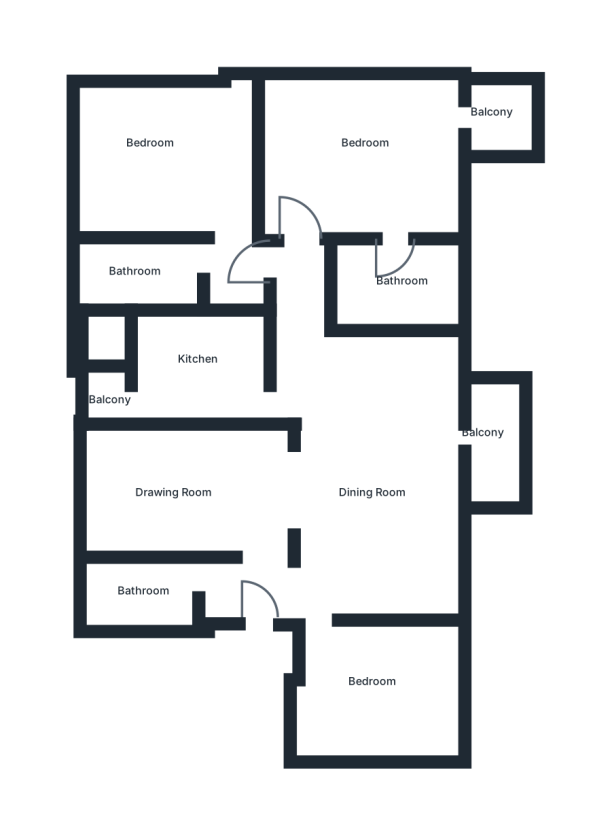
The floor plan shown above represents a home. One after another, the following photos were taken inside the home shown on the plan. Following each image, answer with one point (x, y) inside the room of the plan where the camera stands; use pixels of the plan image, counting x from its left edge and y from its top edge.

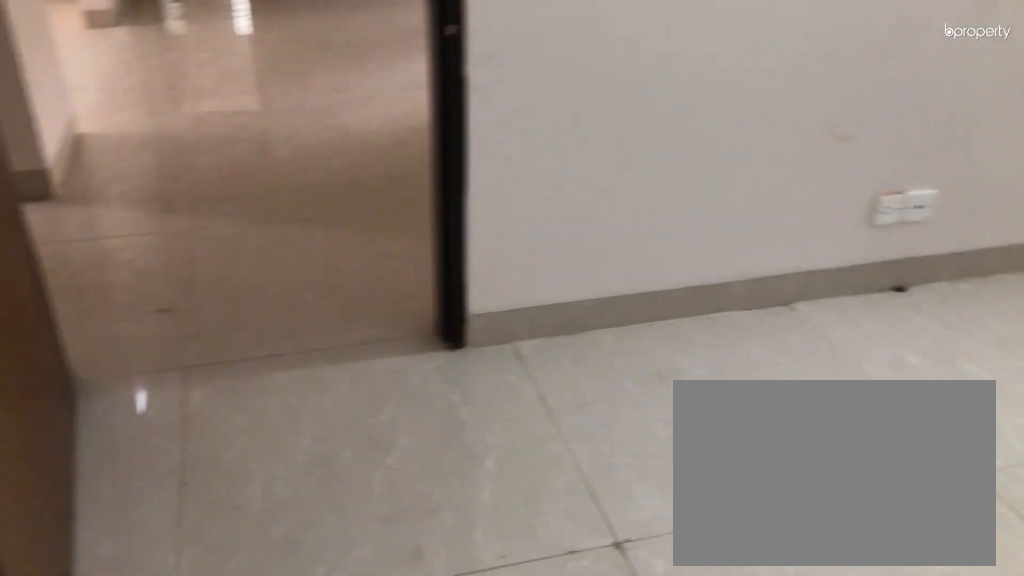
(355, 696)
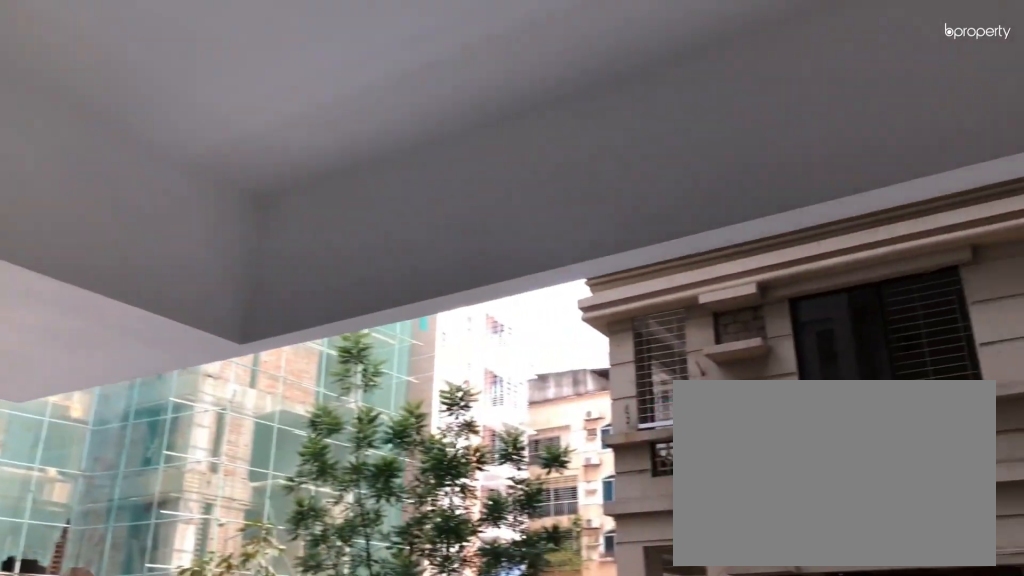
(494, 430)
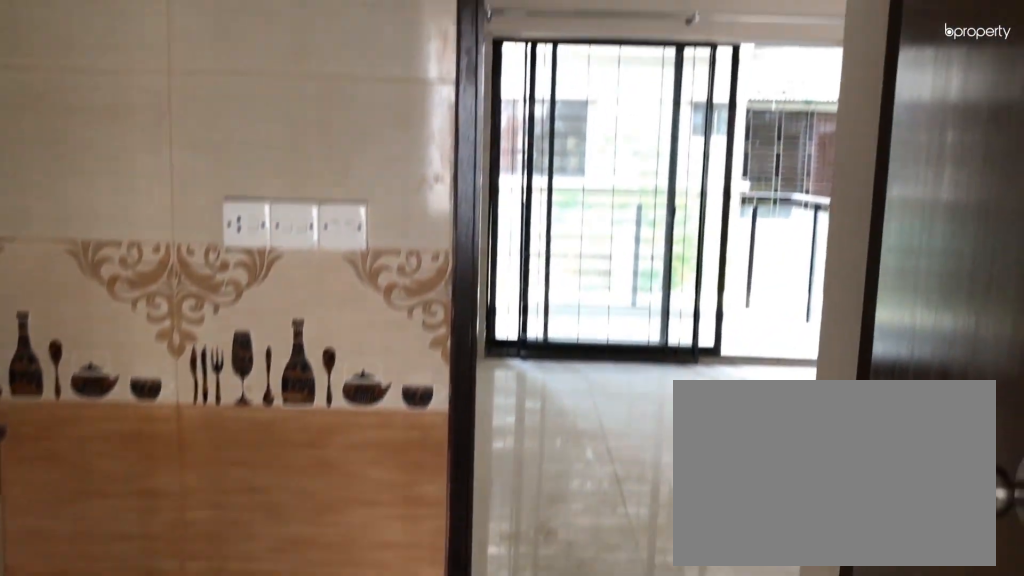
(217, 381)
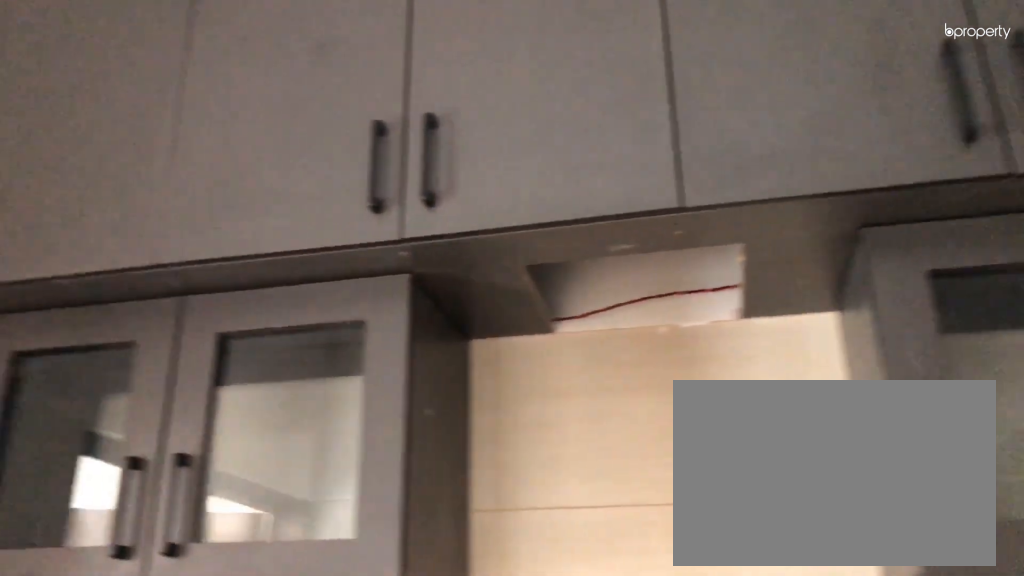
(217, 381)
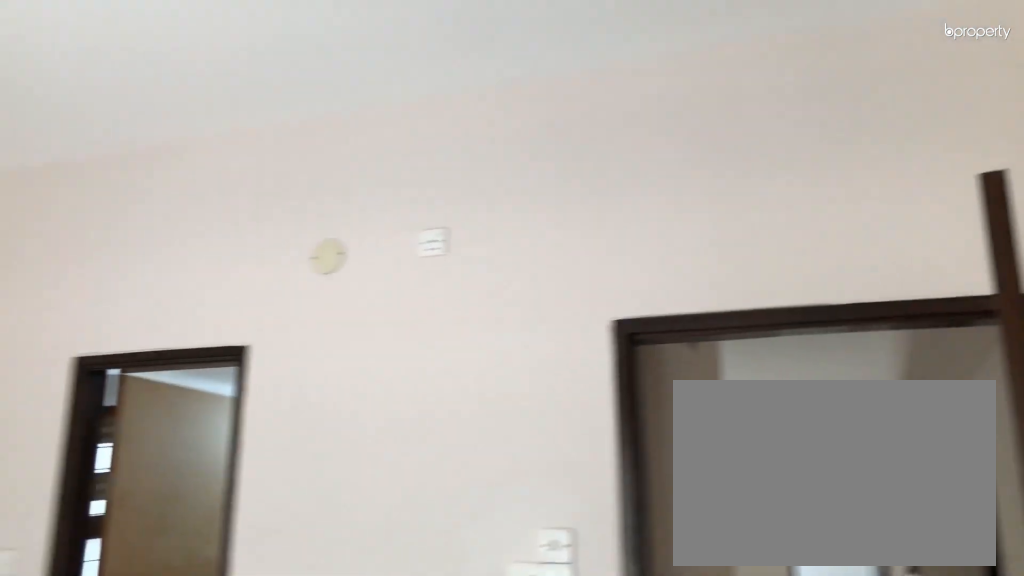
(375, 145)
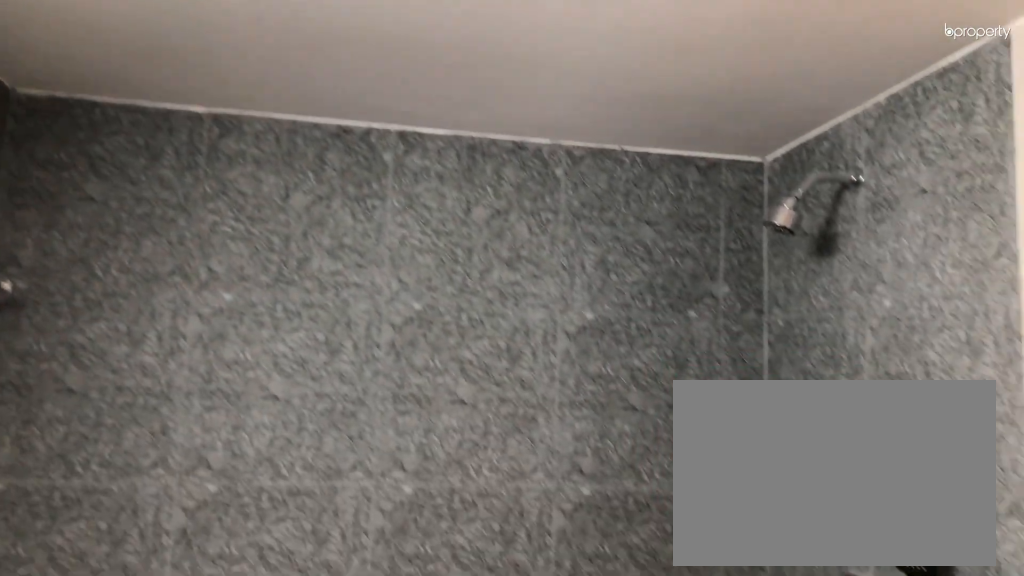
(395, 282)
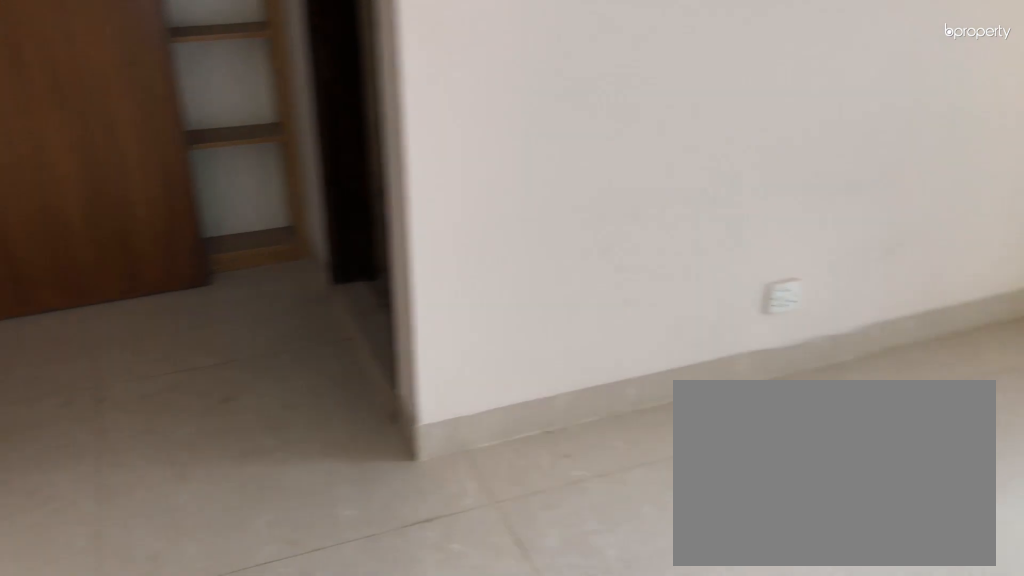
(186, 168)
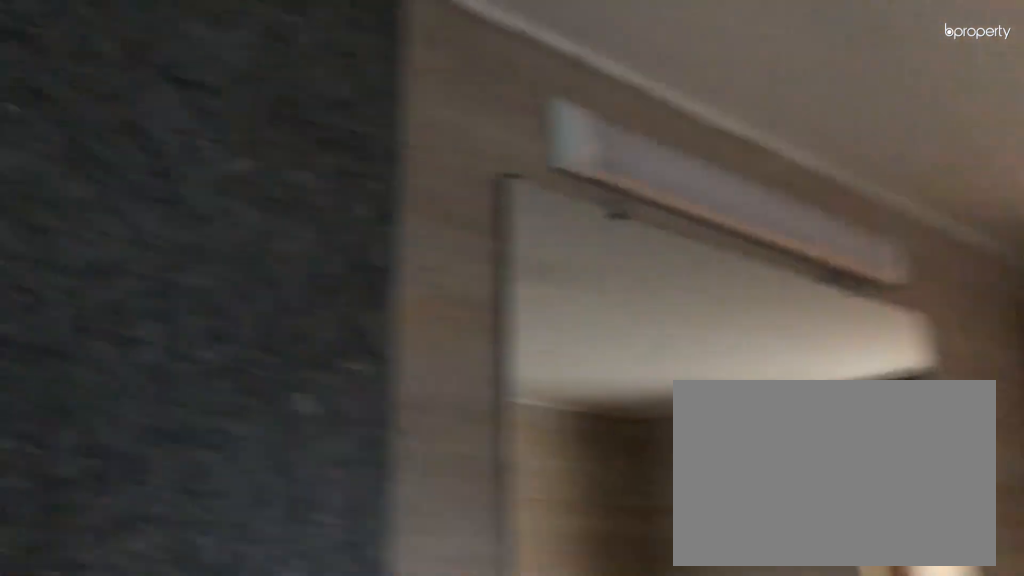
(150, 270)
